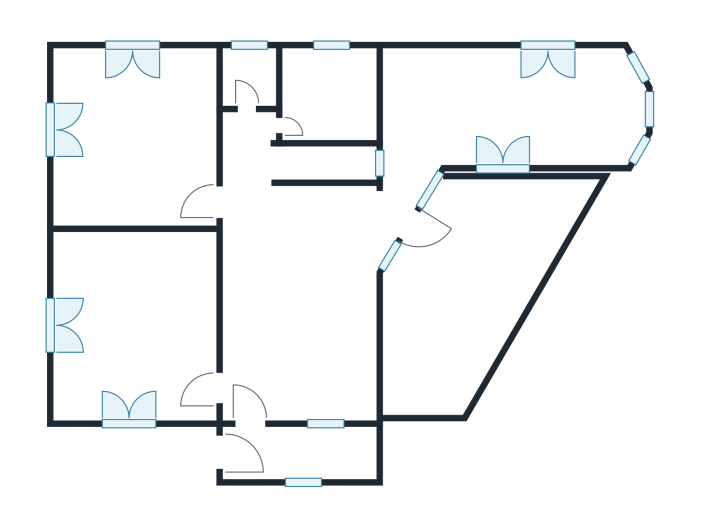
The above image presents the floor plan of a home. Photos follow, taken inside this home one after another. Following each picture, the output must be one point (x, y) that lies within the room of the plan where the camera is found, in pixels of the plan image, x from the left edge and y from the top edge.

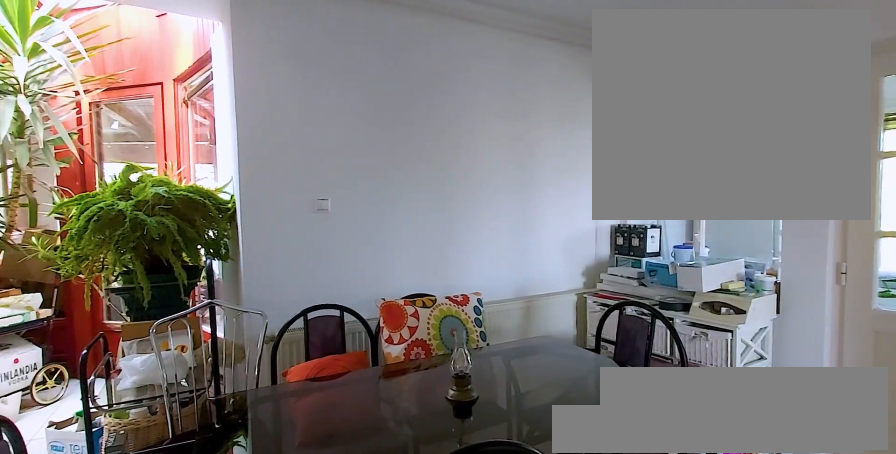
(300, 313)
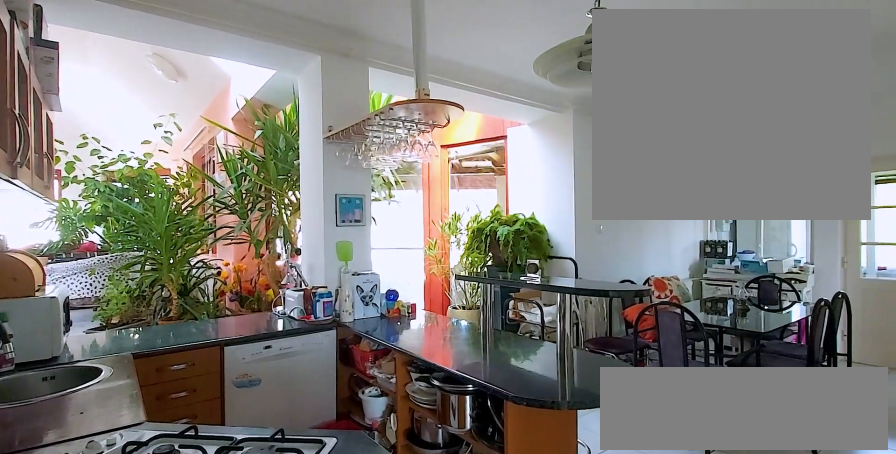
(300, 313)
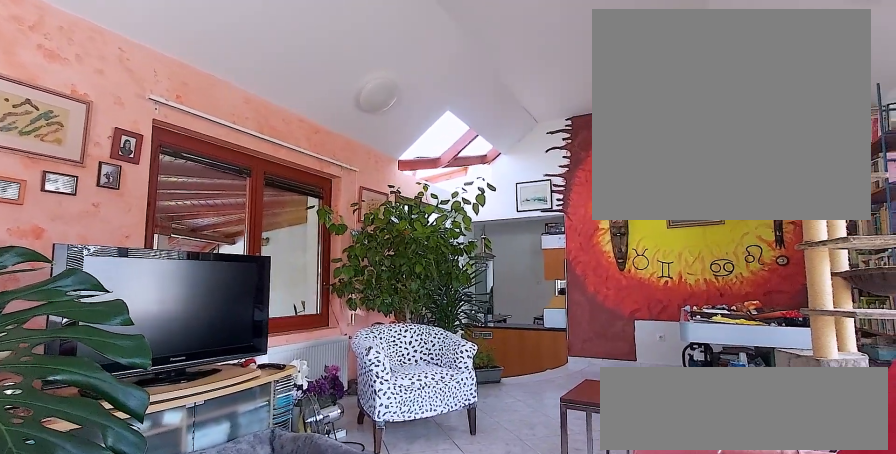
(520, 108)
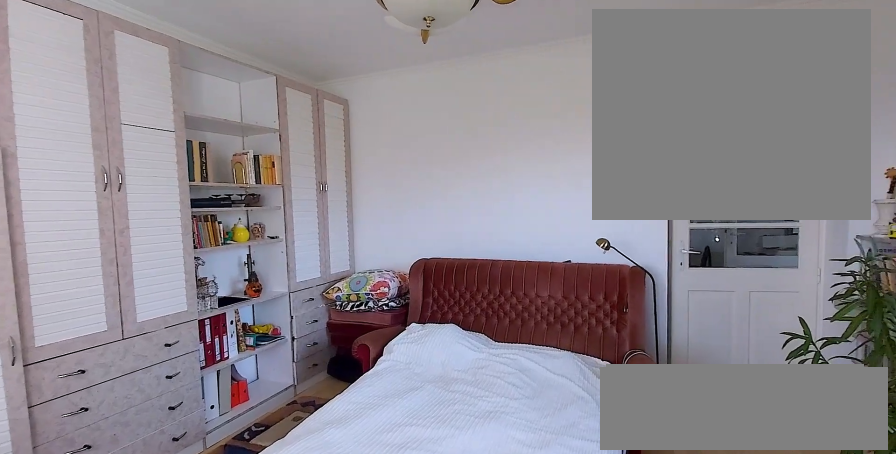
(138, 332)
